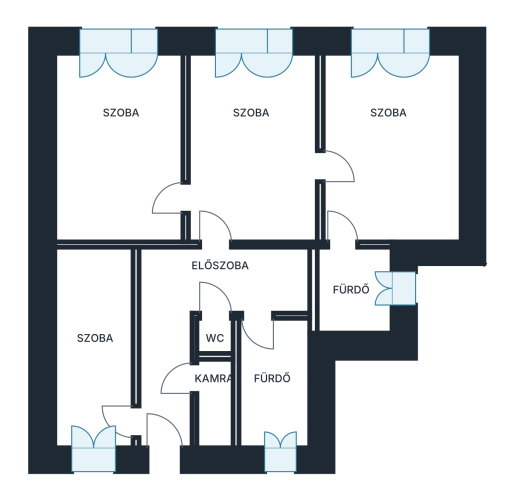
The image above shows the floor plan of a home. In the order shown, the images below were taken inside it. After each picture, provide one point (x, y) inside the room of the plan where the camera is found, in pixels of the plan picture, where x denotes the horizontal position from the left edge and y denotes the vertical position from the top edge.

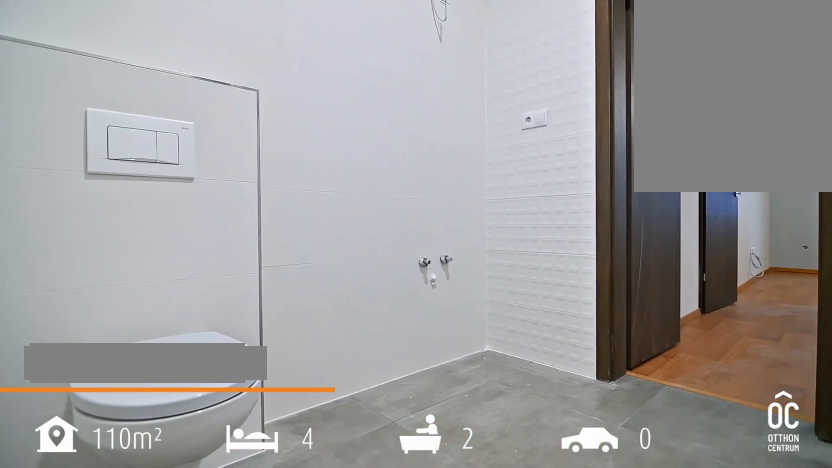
(348, 290)
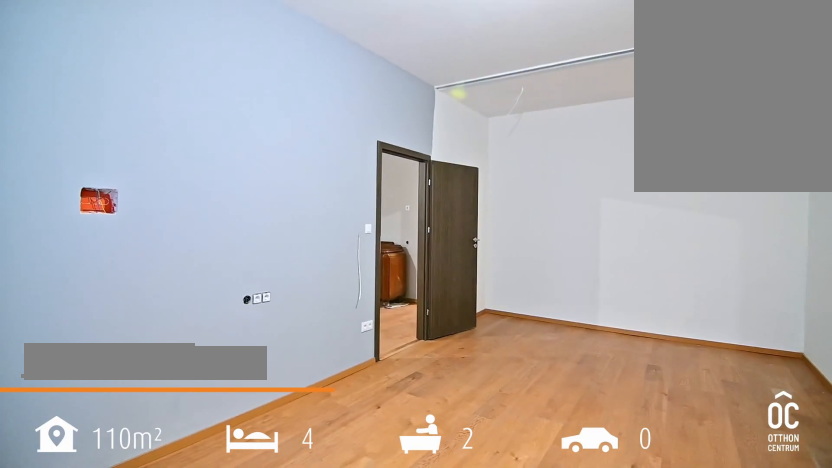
(116, 151)
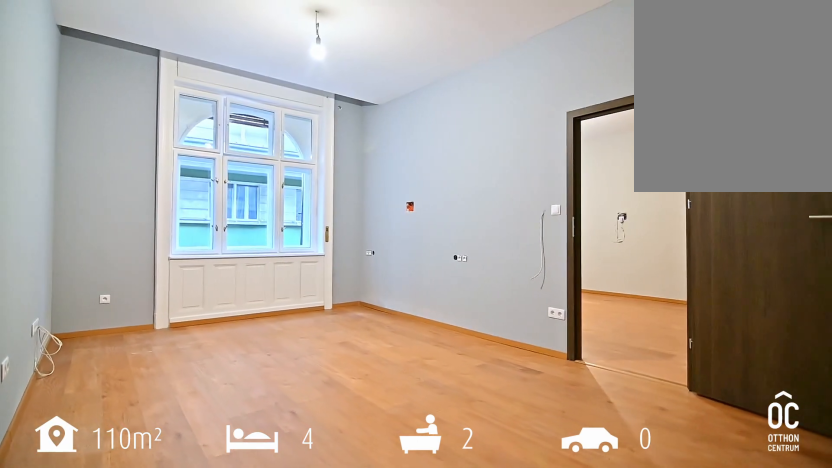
(116, 151)
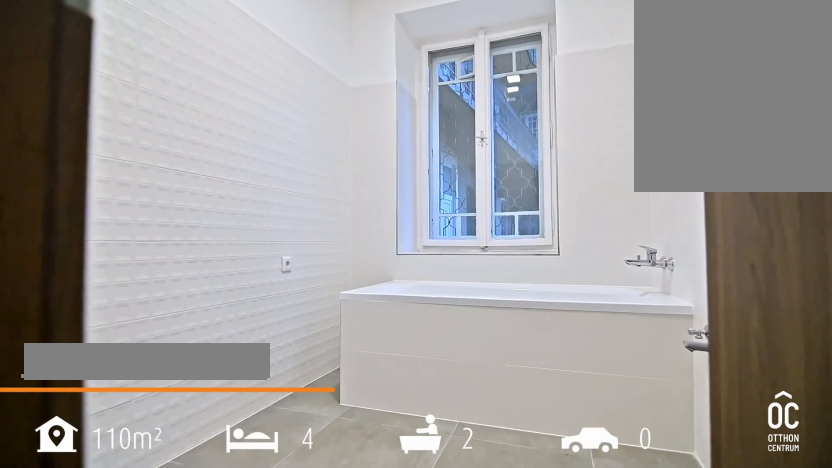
(269, 384)
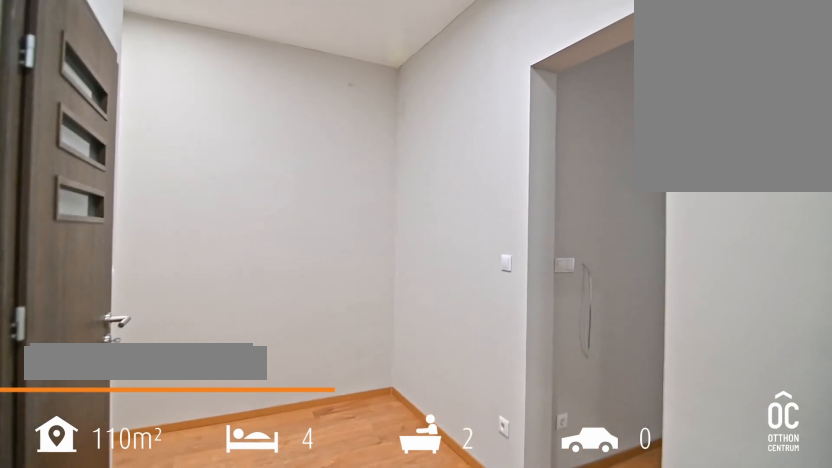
(169, 284)
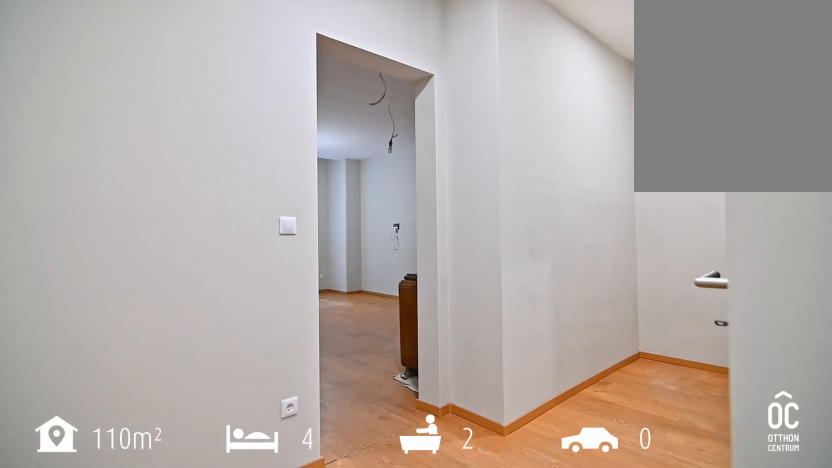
(169, 284)
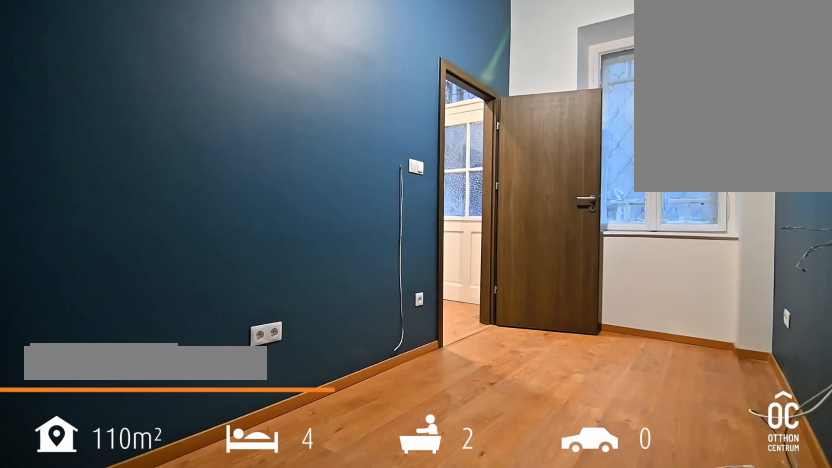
(93, 350)
